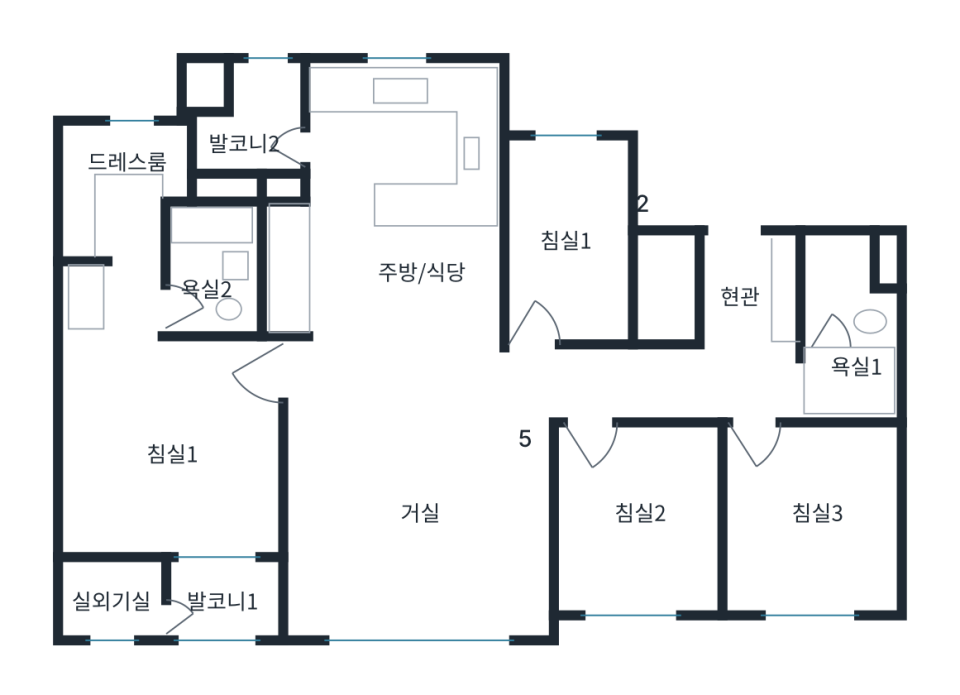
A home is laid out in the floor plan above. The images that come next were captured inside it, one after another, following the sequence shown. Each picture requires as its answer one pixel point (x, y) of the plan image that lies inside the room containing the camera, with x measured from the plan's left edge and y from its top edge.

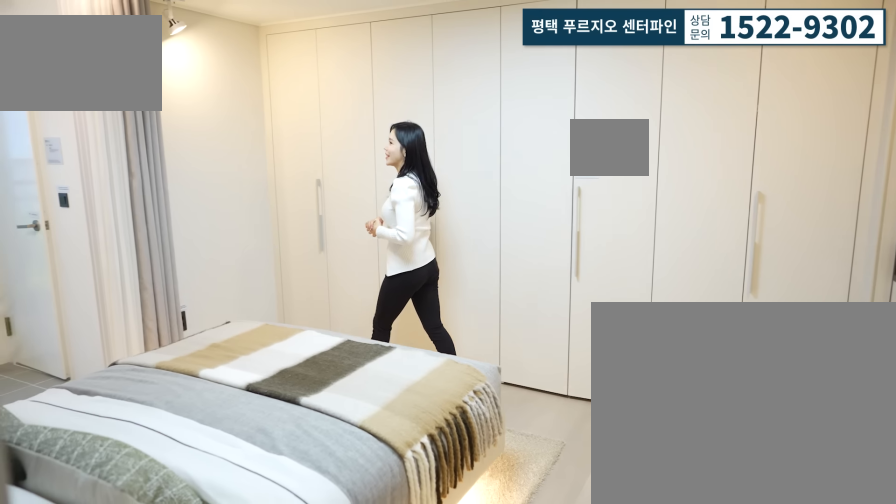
(172, 452)
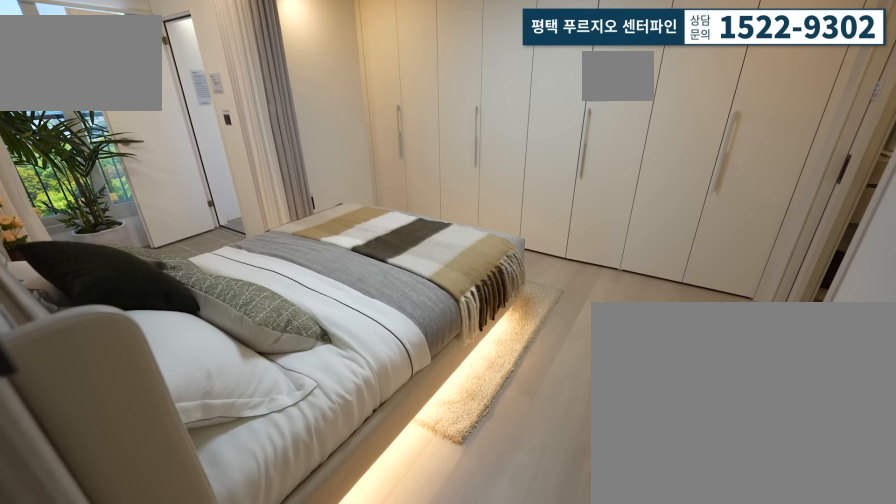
(172, 455)
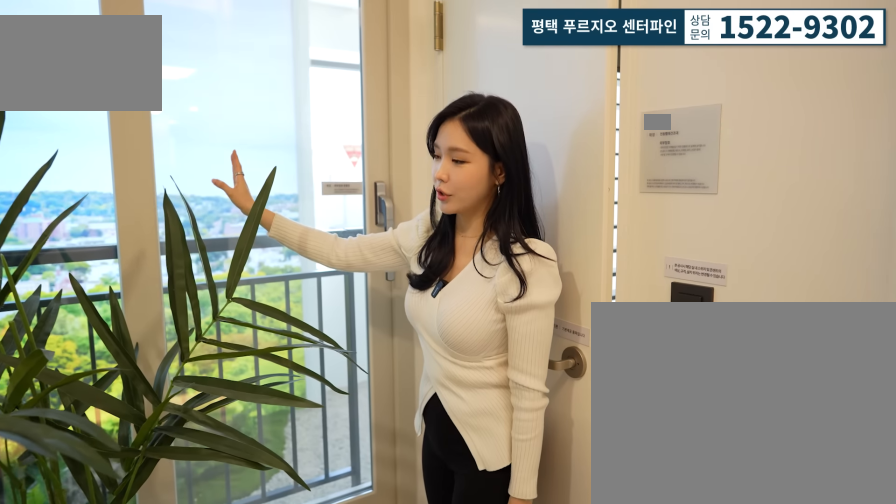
(211, 587)
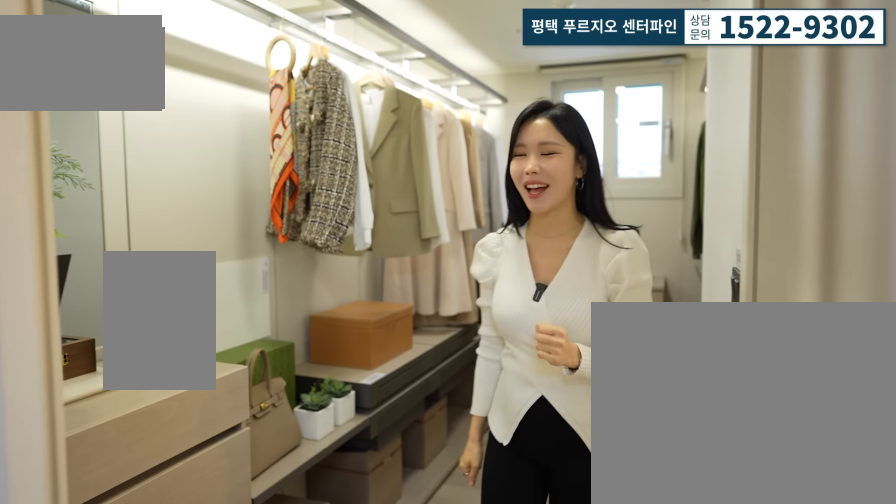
(125, 222)
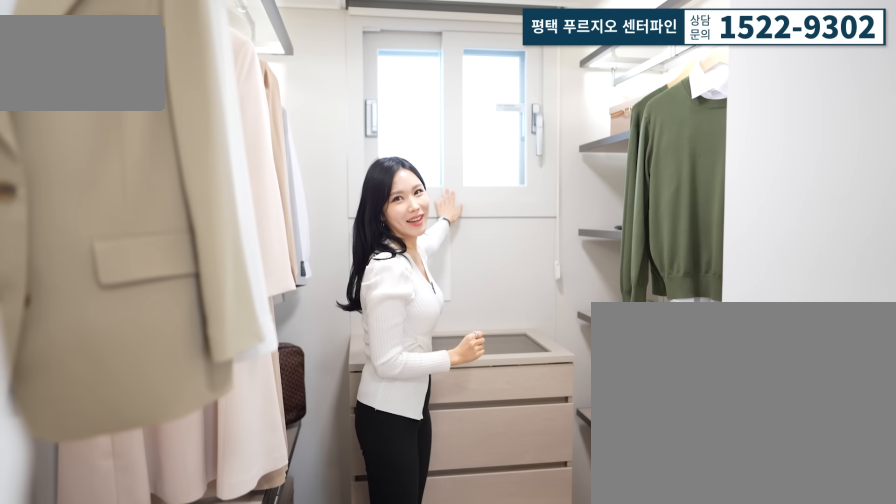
(125, 222)
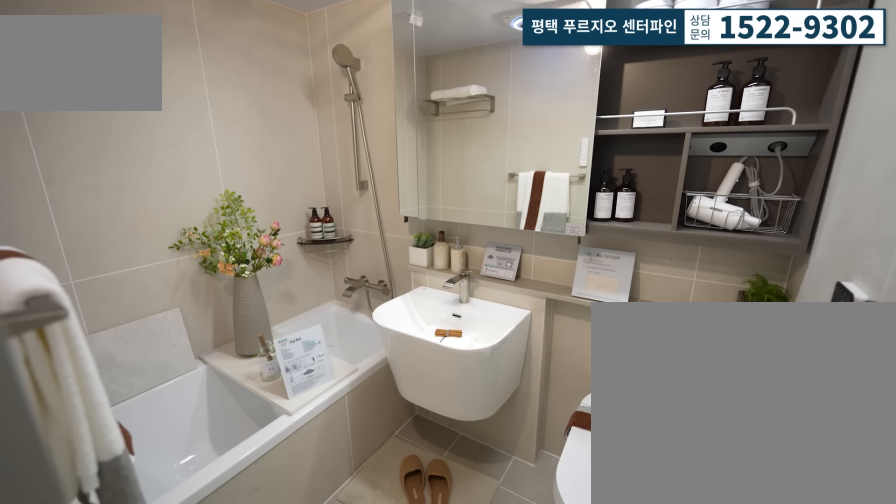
(210, 302)
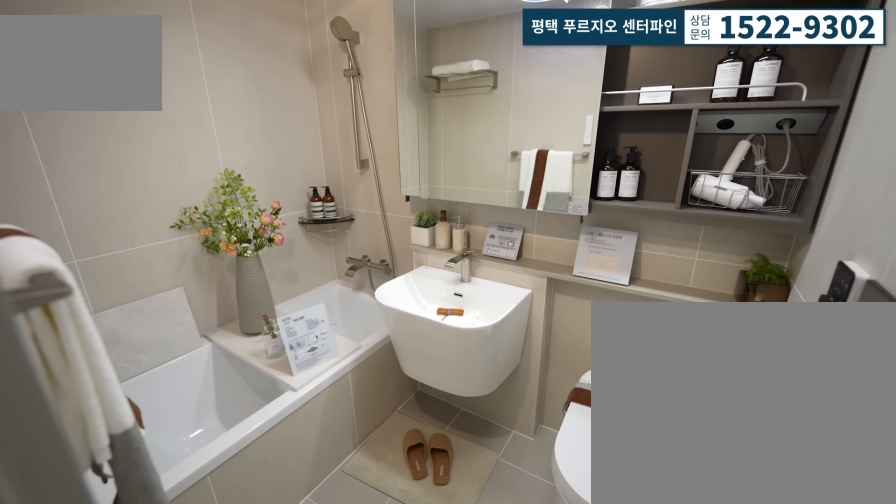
(239, 280)
